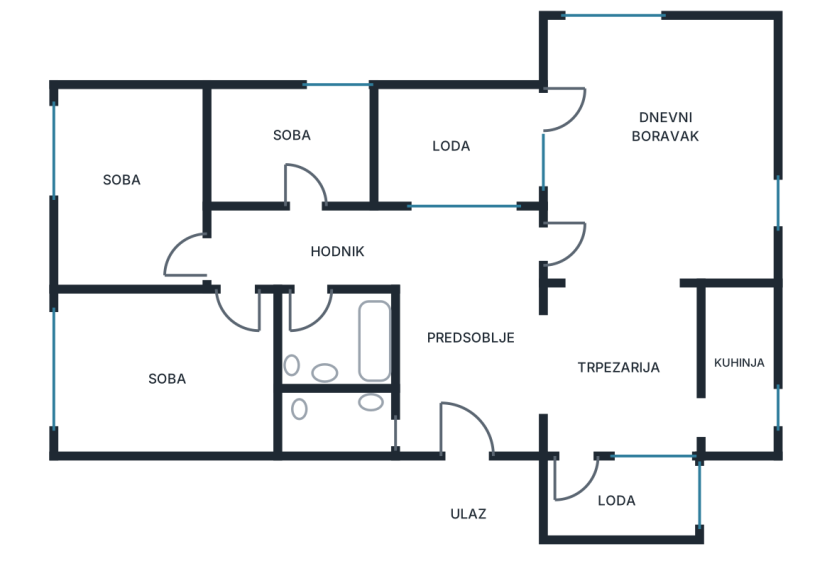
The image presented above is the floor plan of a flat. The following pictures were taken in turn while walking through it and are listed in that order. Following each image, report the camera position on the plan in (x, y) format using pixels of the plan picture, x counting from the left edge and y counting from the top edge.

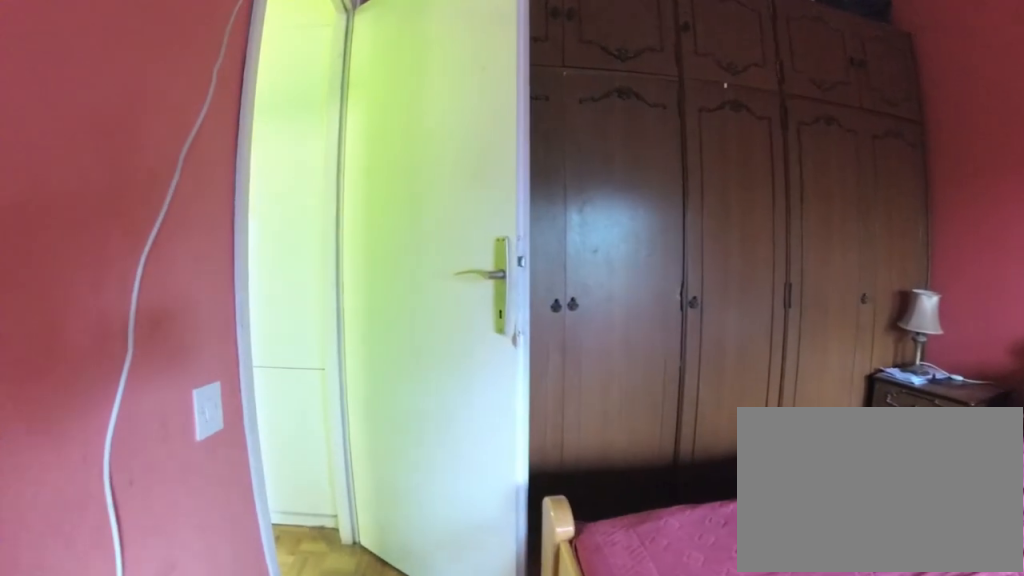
(147, 343)
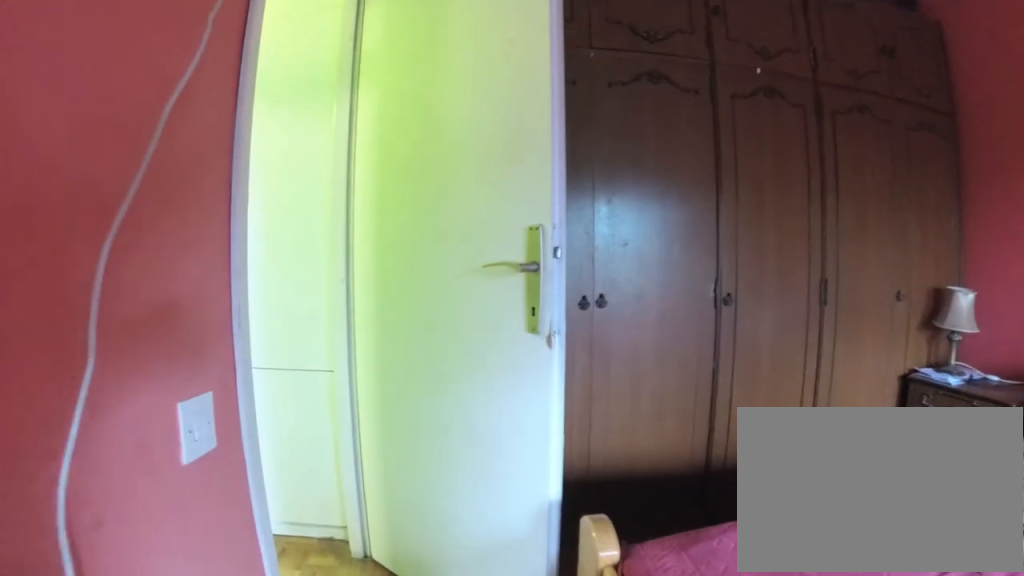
(157, 342)
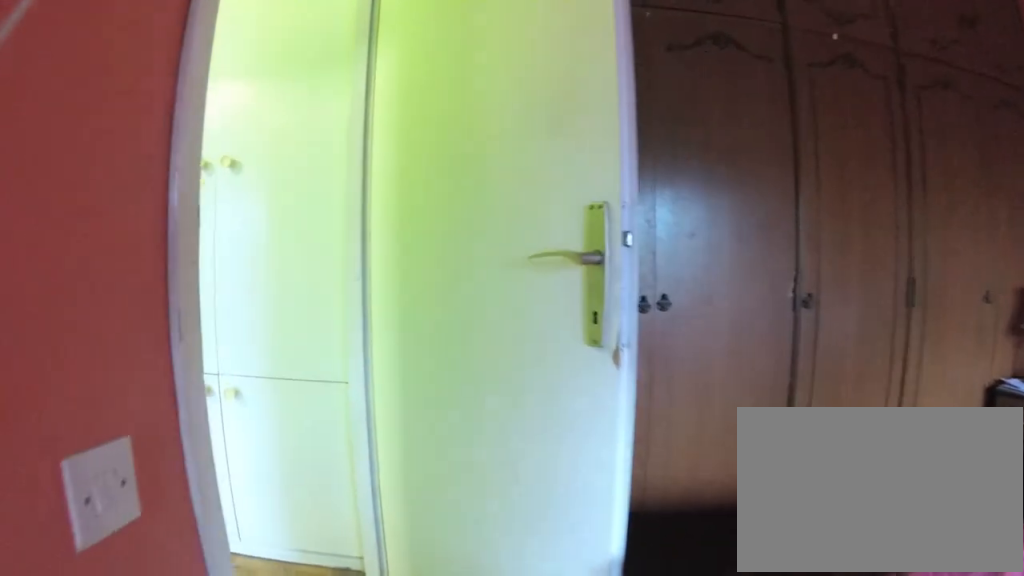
(166, 342)
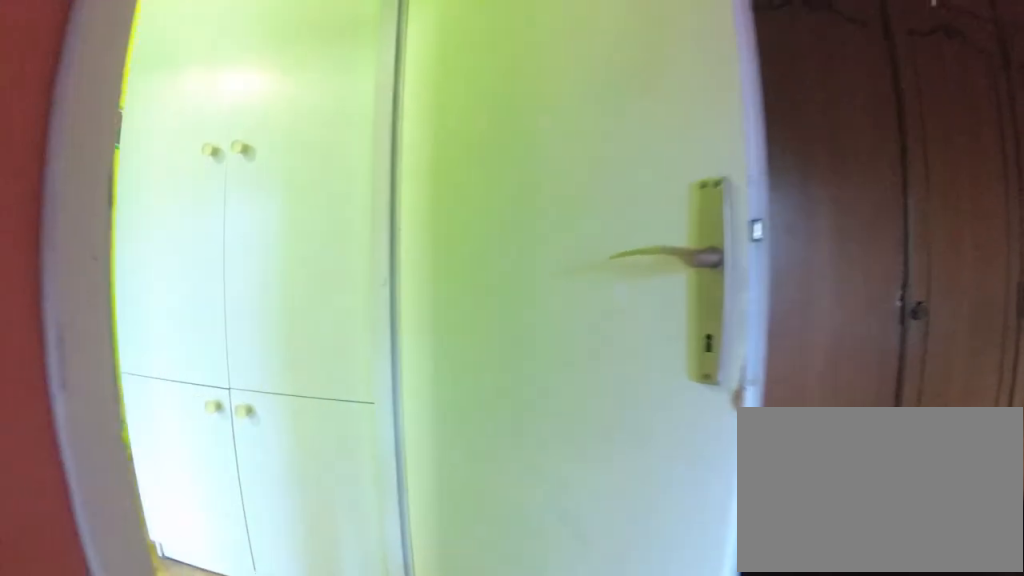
(175, 341)
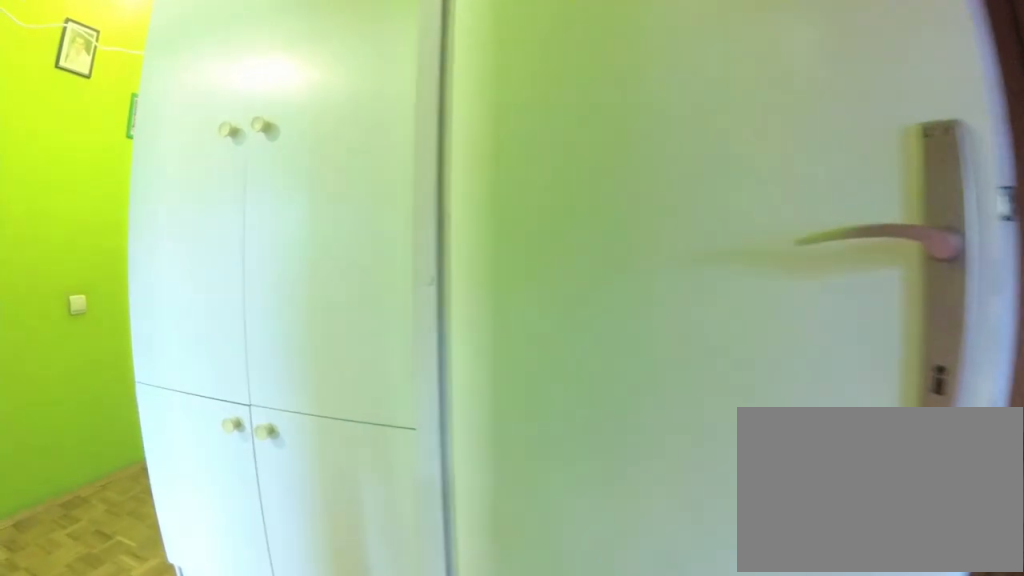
(187, 345)
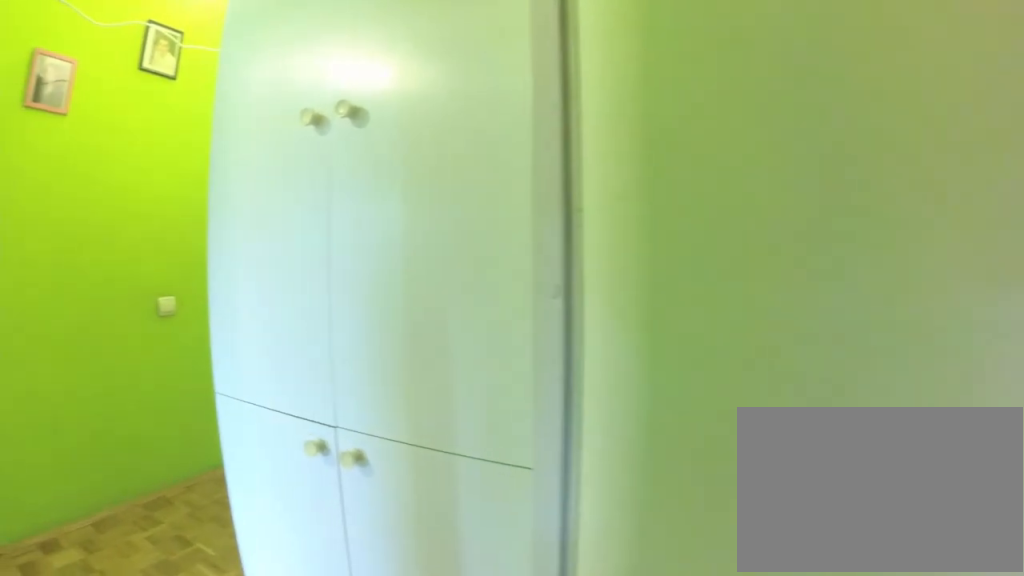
(200, 345)
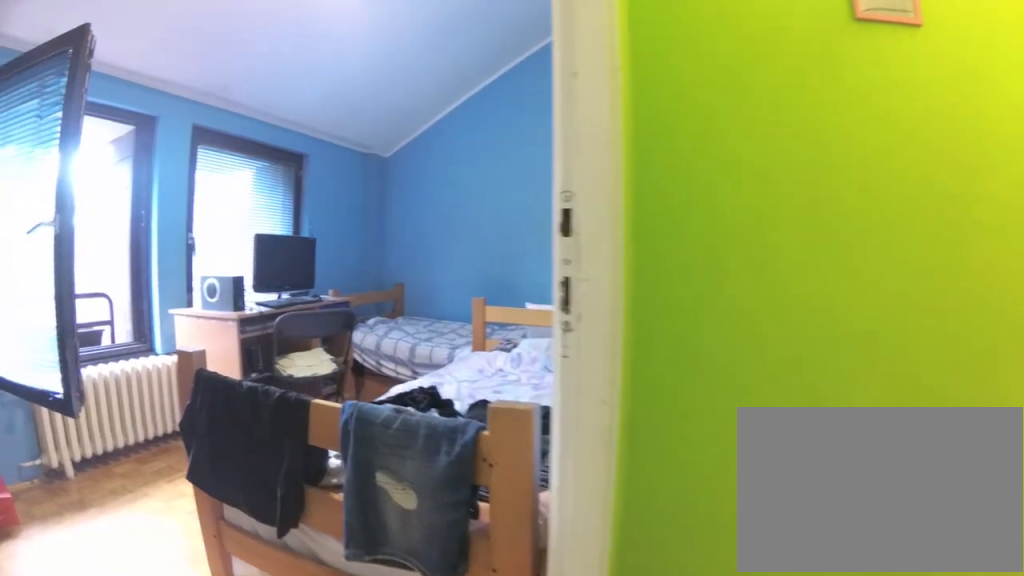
(239, 278)
